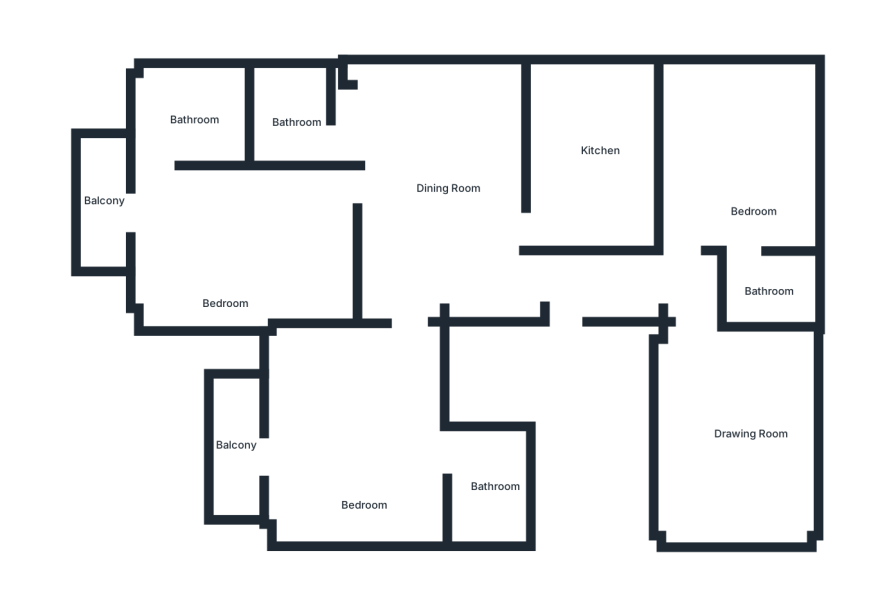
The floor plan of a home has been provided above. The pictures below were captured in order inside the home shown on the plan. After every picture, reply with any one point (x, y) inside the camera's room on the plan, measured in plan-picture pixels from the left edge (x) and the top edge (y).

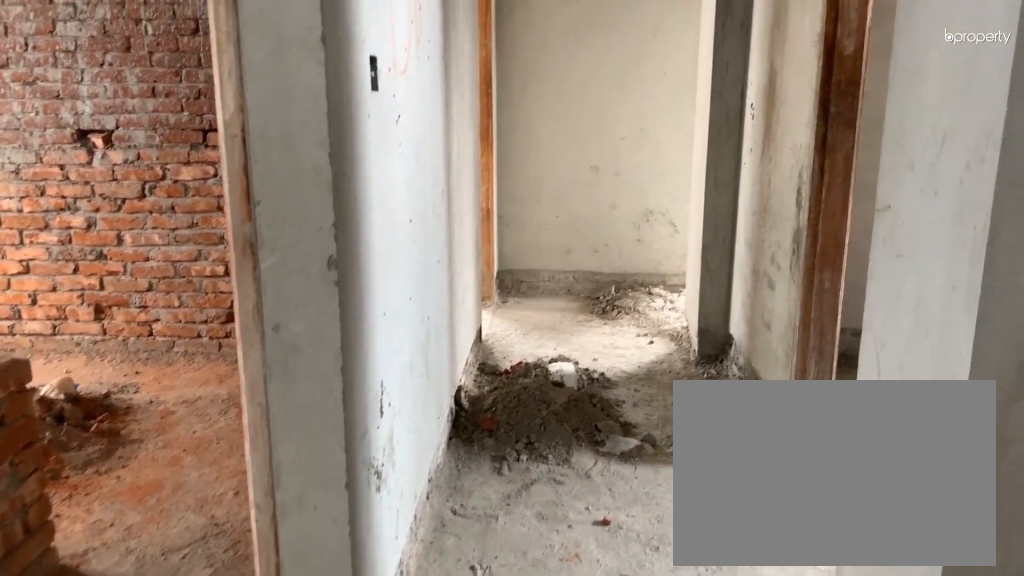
(434, 172)
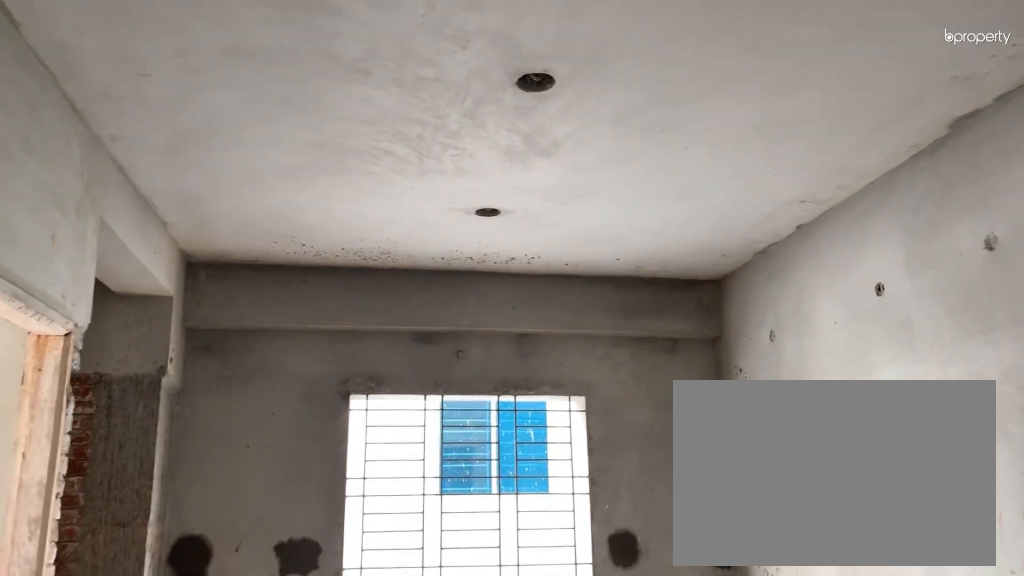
(434, 173)
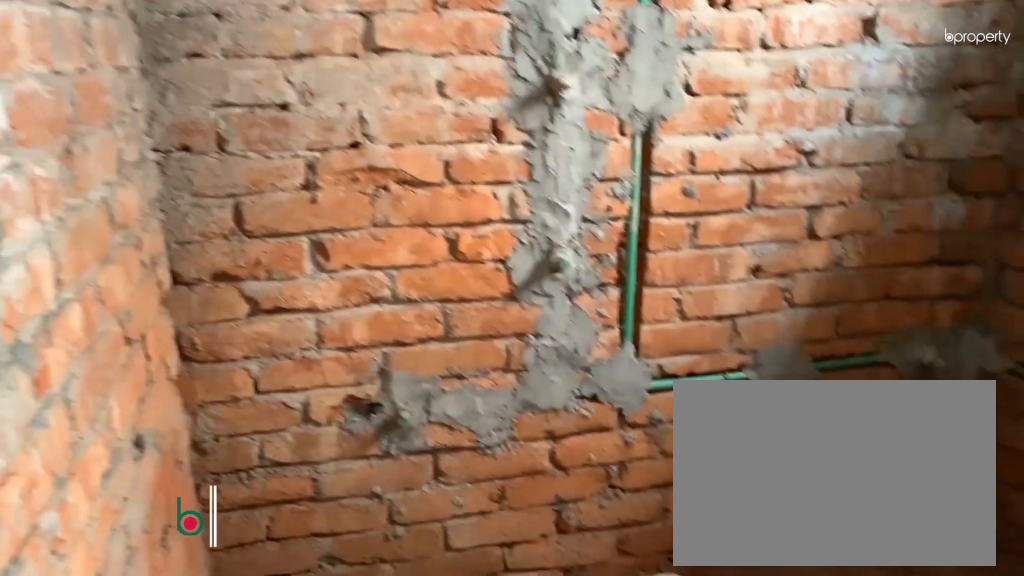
(298, 115)
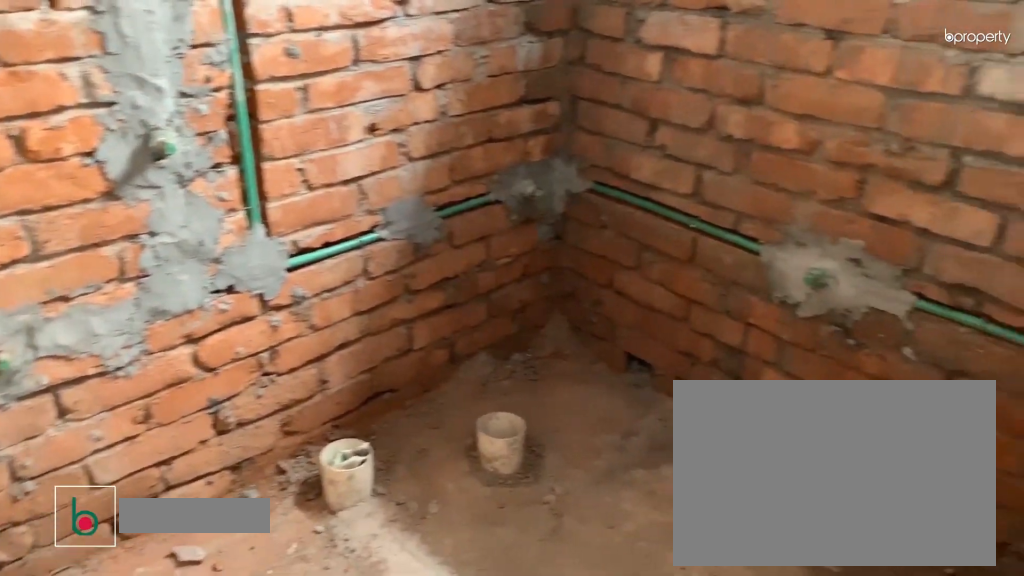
(298, 115)
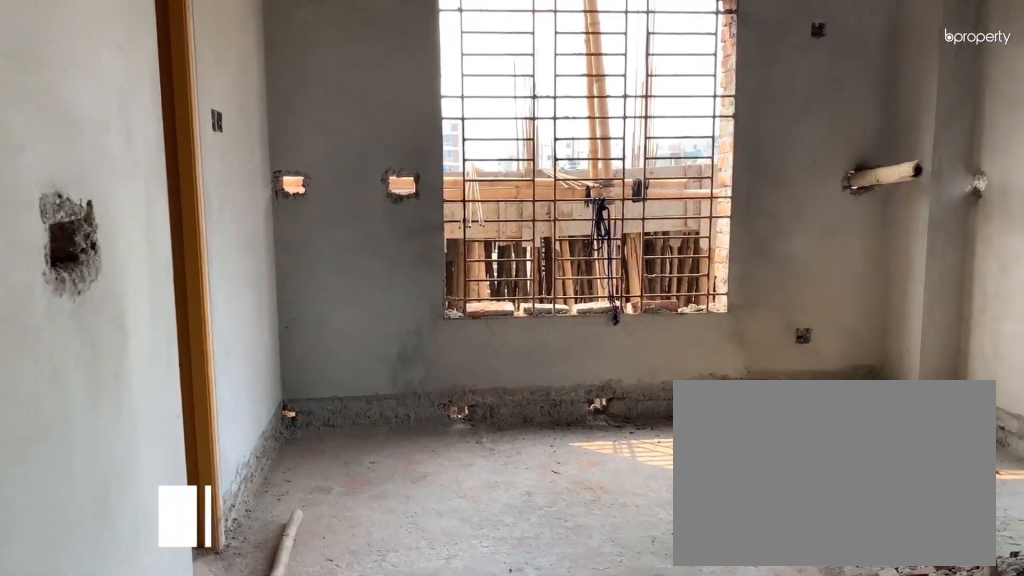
(360, 435)
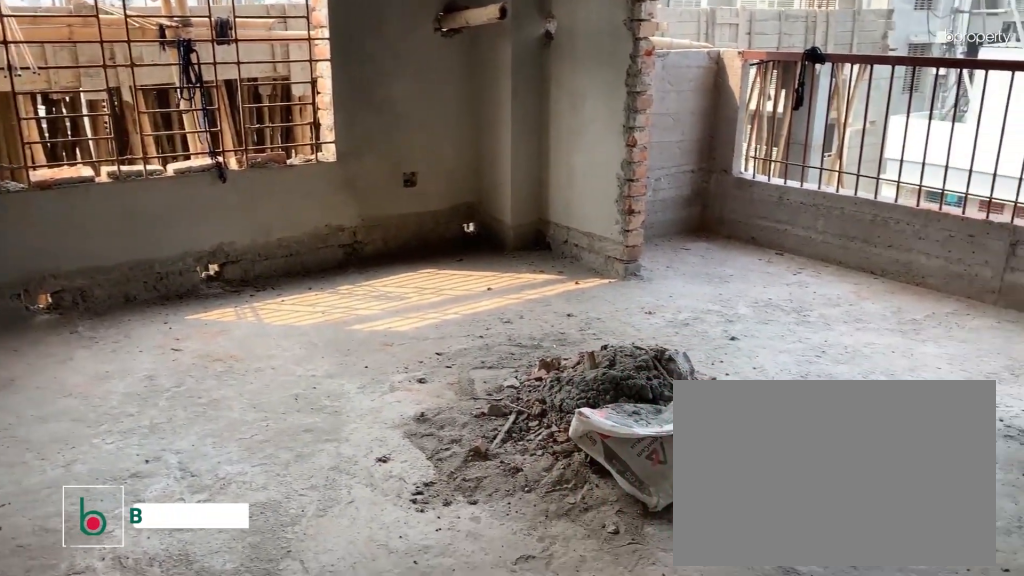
(360, 435)
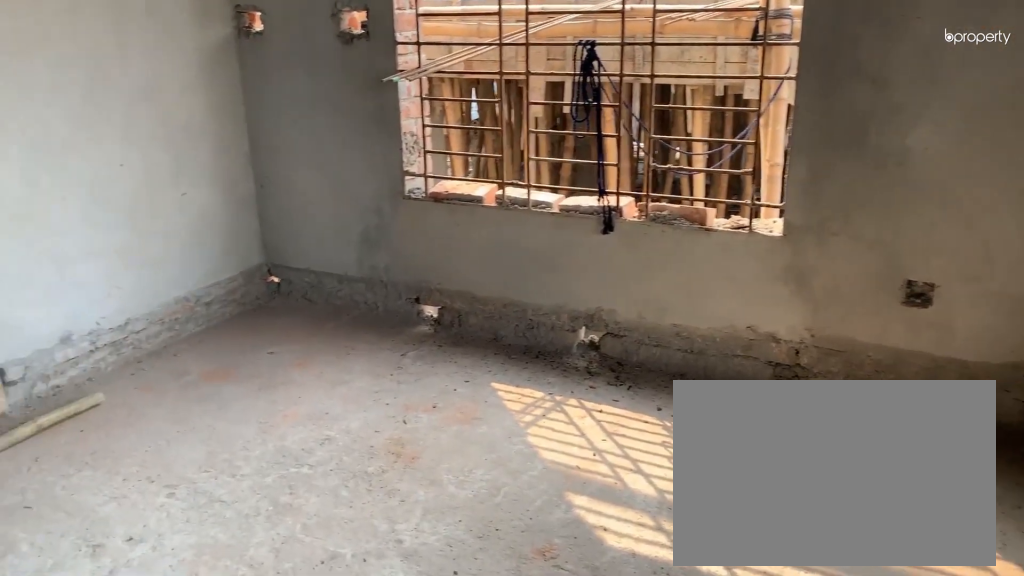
(360, 435)
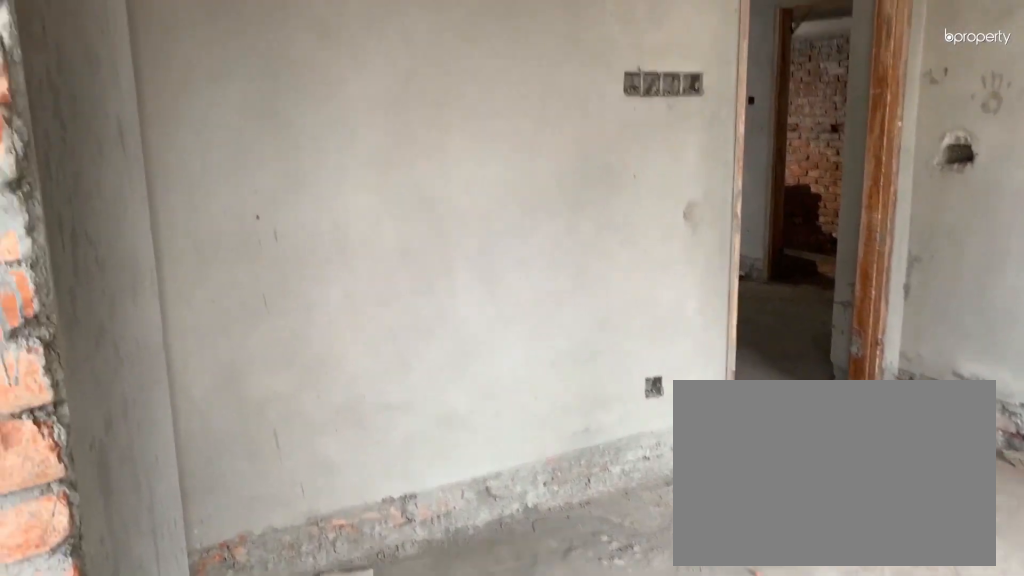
(360, 435)
